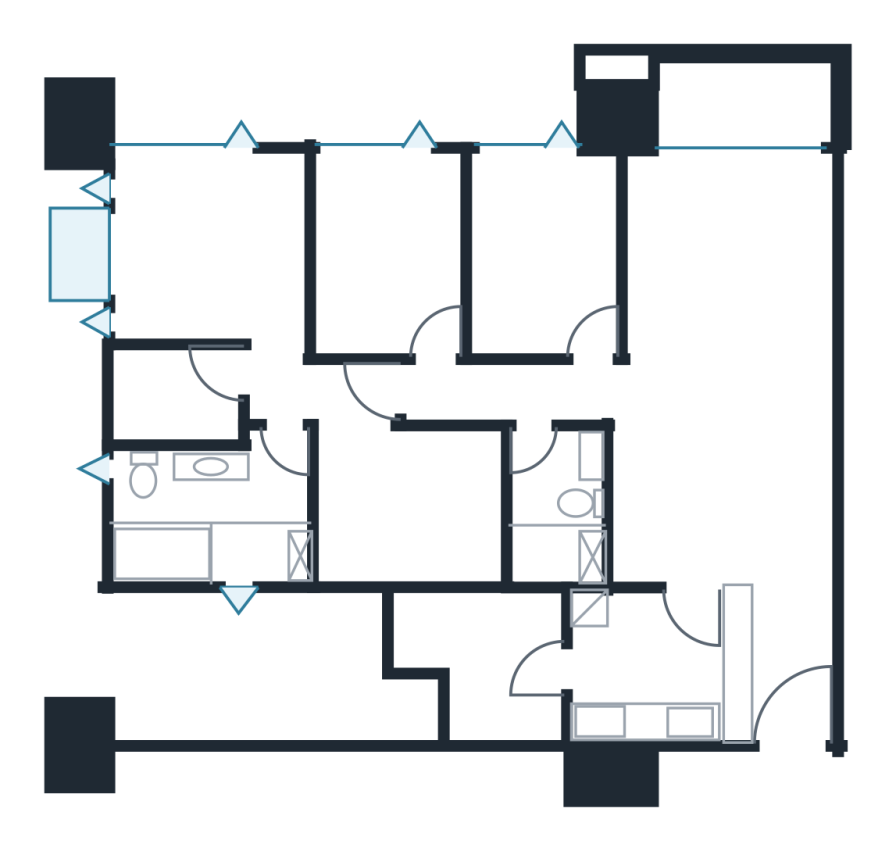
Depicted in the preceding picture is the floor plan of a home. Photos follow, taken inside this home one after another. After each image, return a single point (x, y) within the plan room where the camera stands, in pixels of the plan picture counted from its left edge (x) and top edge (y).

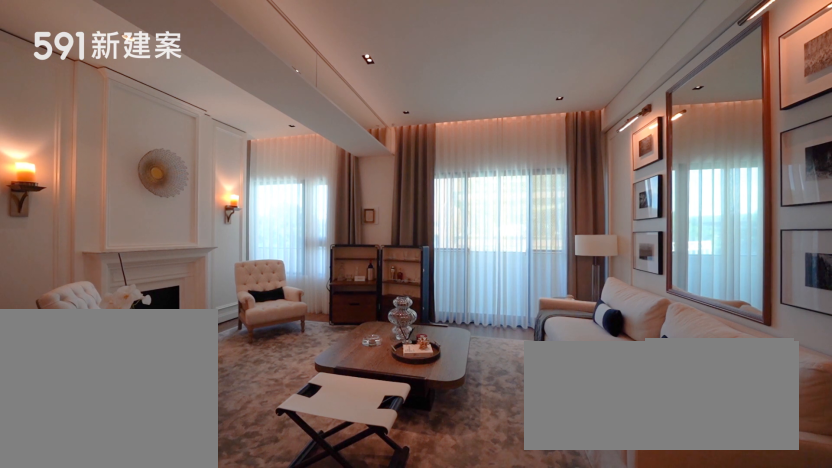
(647, 253)
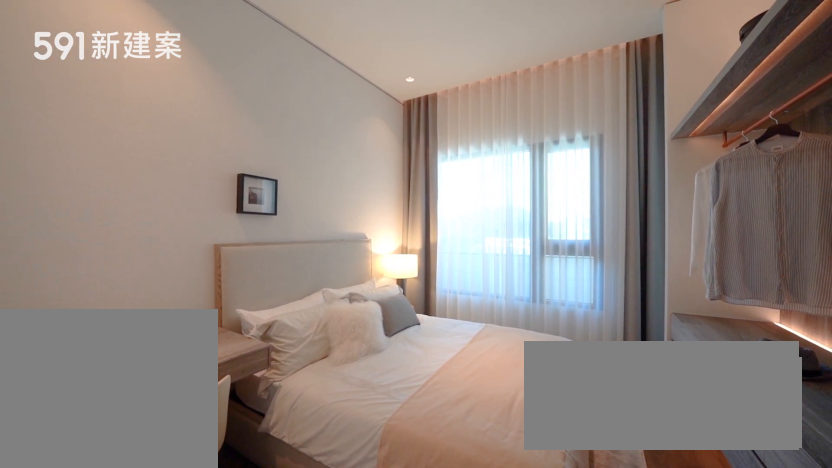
(381, 244)
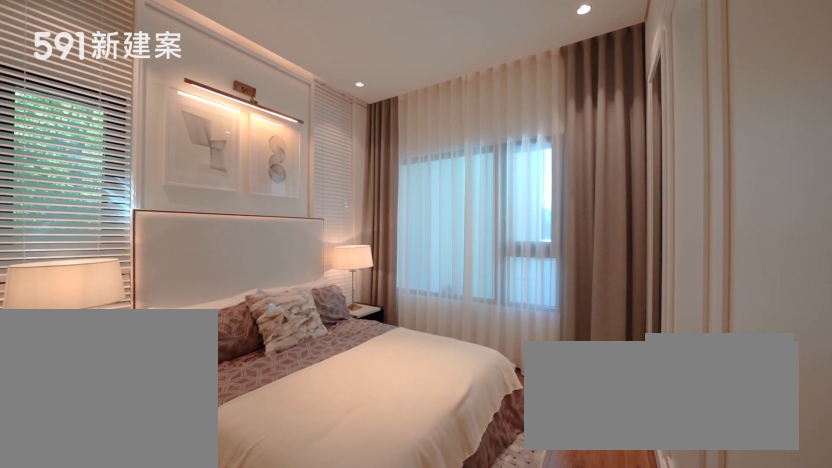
(205, 292)
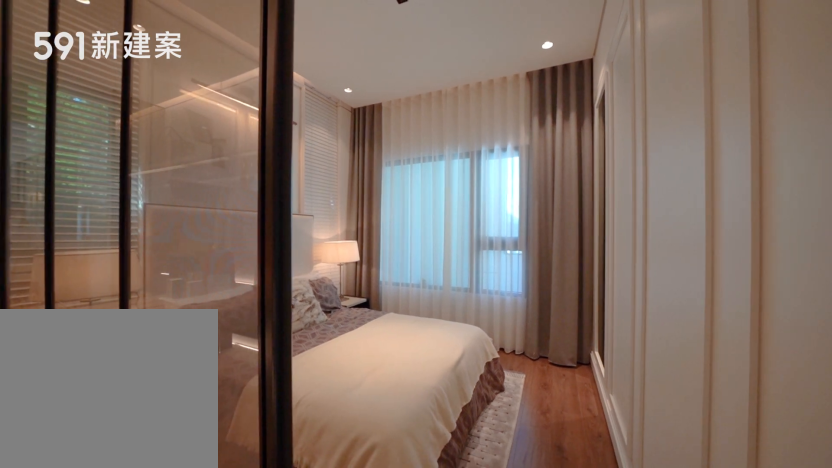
(205, 292)
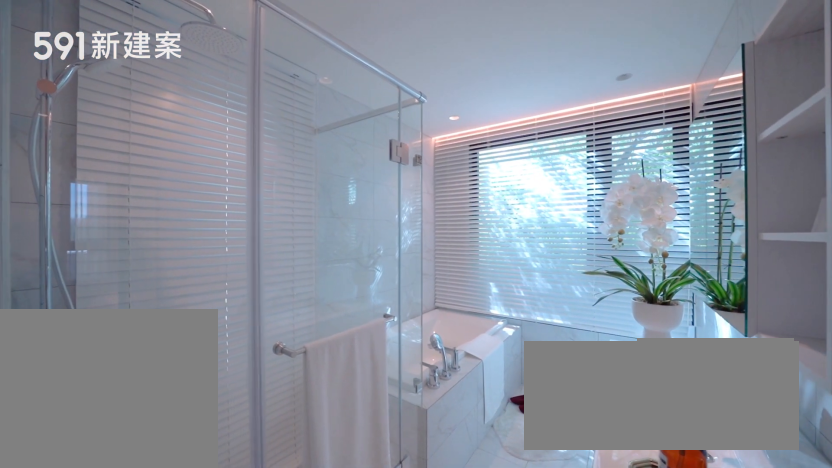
(201, 512)
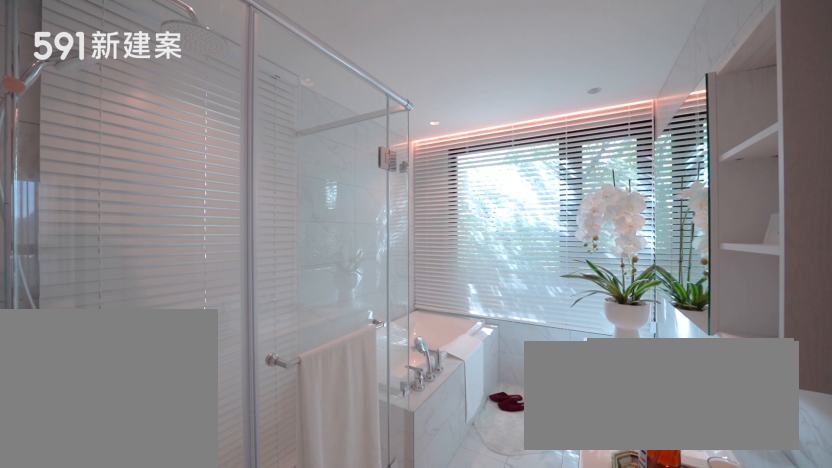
(201, 512)
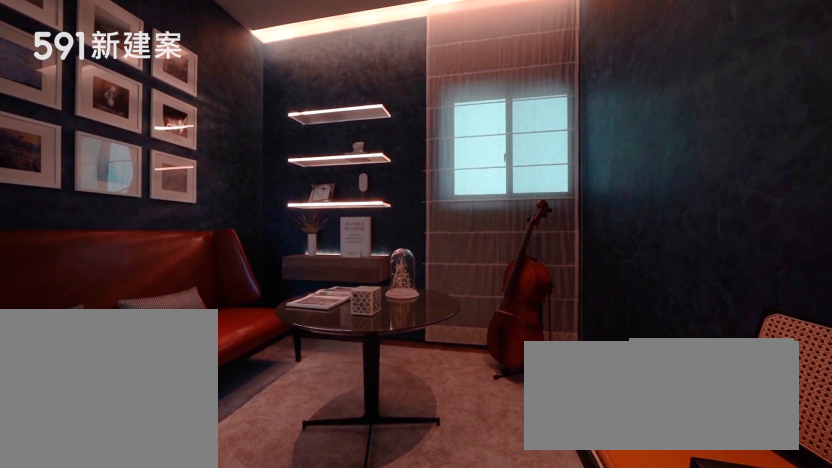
(417, 508)
